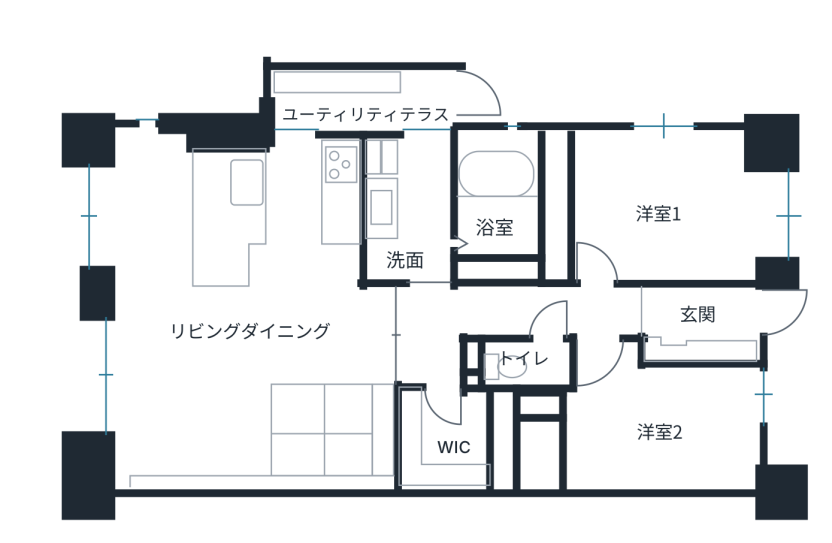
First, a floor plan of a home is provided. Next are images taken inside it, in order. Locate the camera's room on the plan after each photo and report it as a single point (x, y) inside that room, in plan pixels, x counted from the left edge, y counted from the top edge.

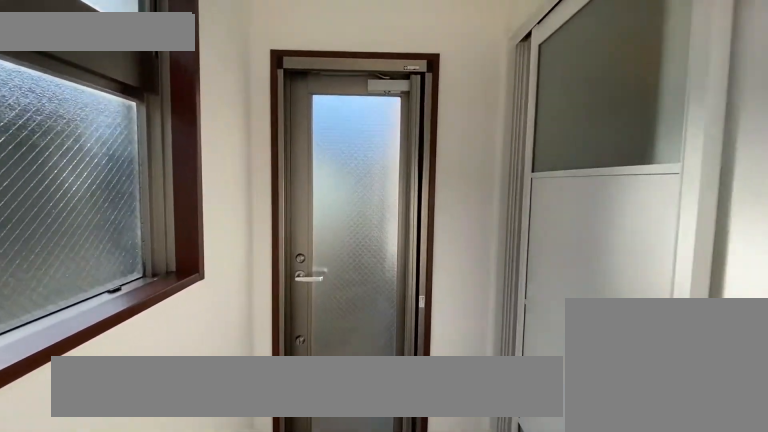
(417, 114)
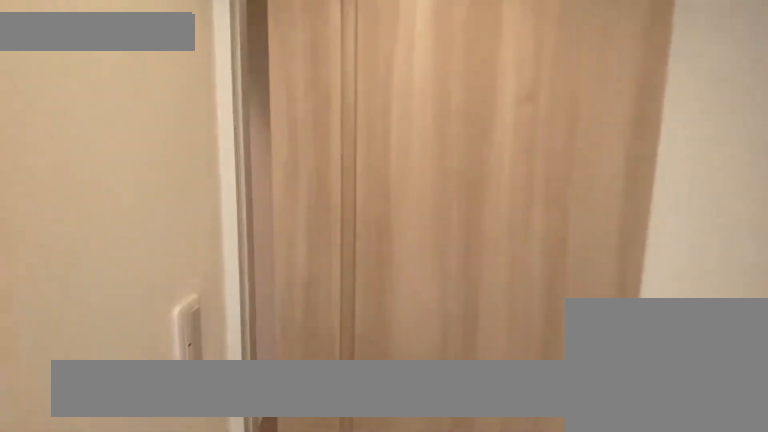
(417, 246)
